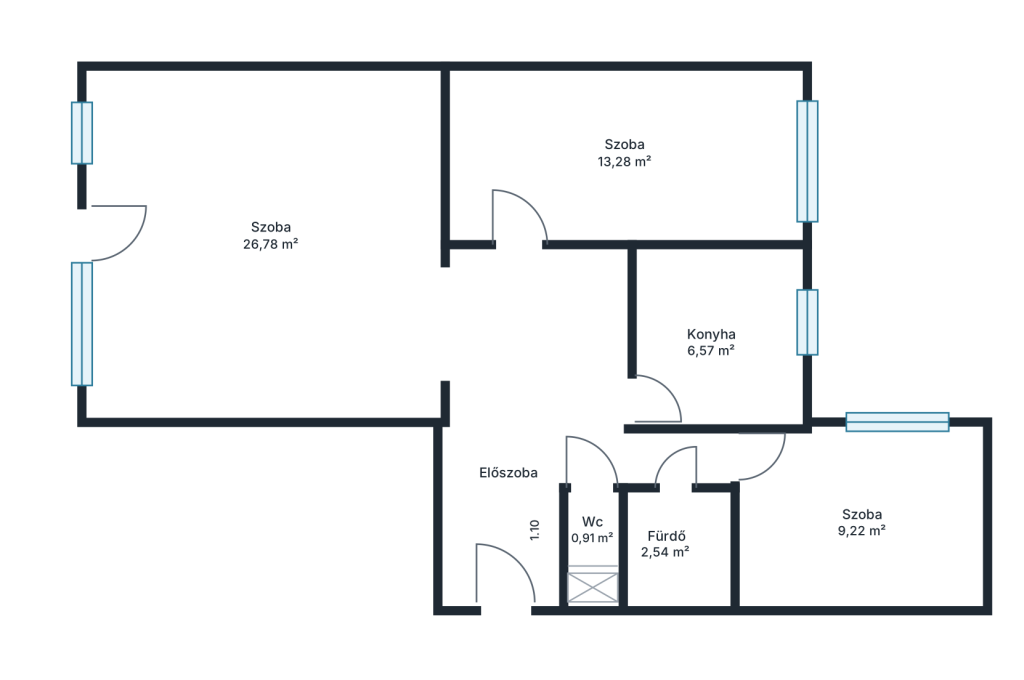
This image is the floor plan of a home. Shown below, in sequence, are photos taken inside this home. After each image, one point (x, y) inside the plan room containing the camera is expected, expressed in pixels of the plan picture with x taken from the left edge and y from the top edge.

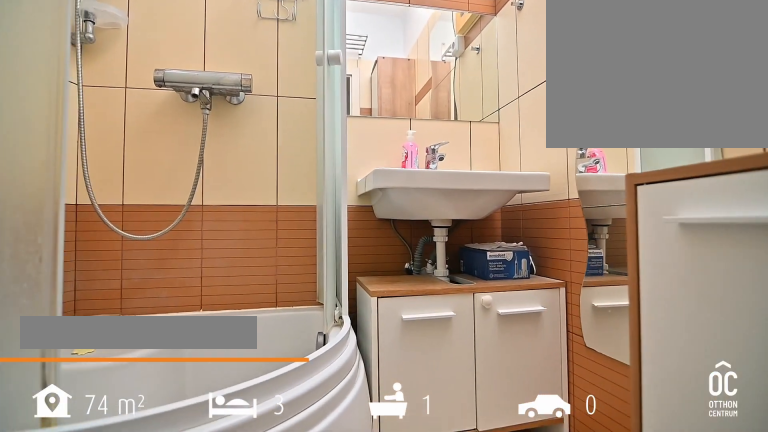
(674, 544)
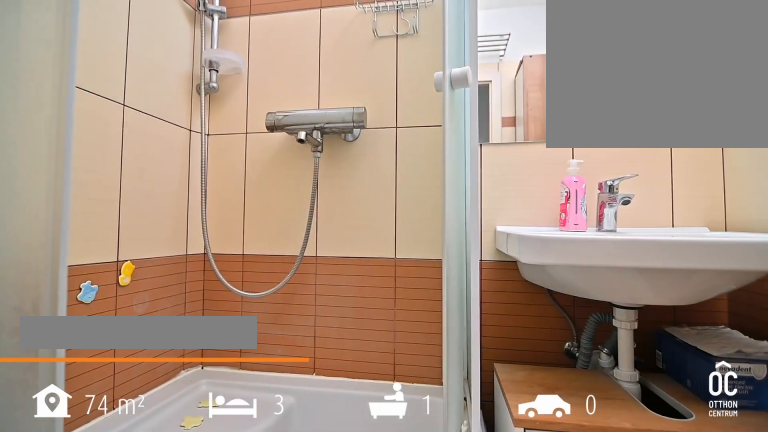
(674, 544)
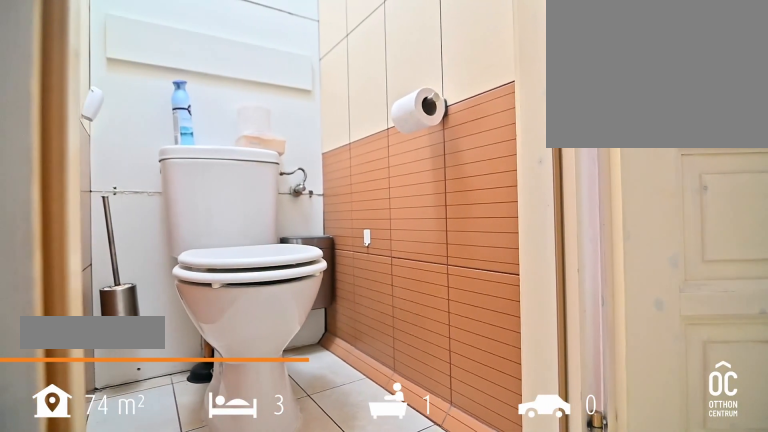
(590, 526)
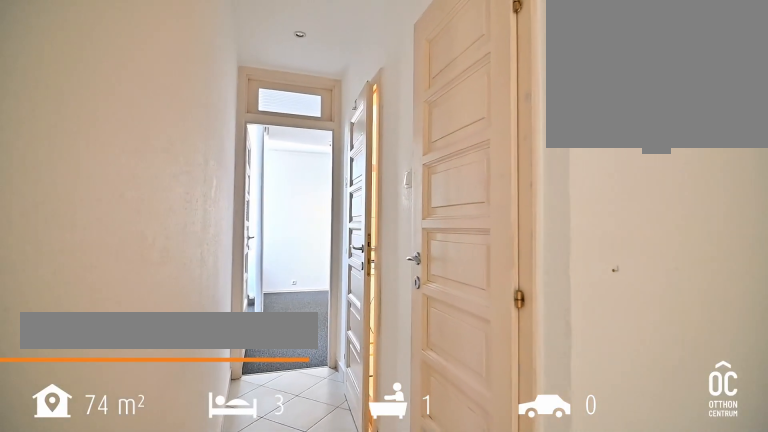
(506, 465)
